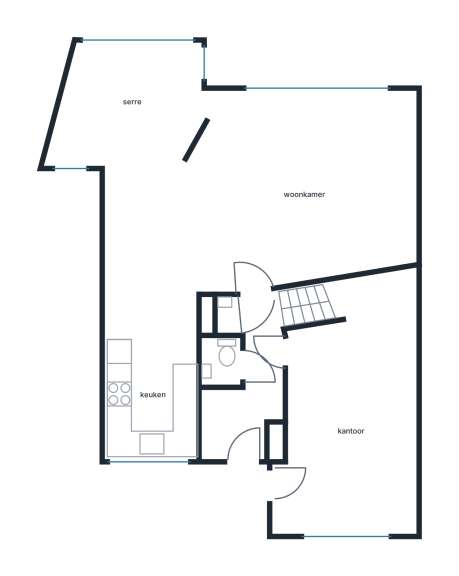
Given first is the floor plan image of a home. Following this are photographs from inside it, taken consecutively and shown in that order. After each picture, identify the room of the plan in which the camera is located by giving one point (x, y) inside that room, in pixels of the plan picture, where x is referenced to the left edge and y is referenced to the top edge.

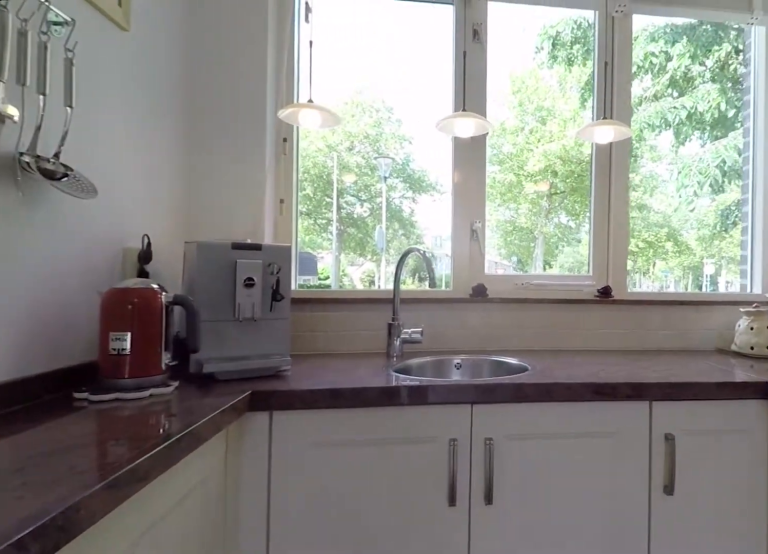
(152, 376)
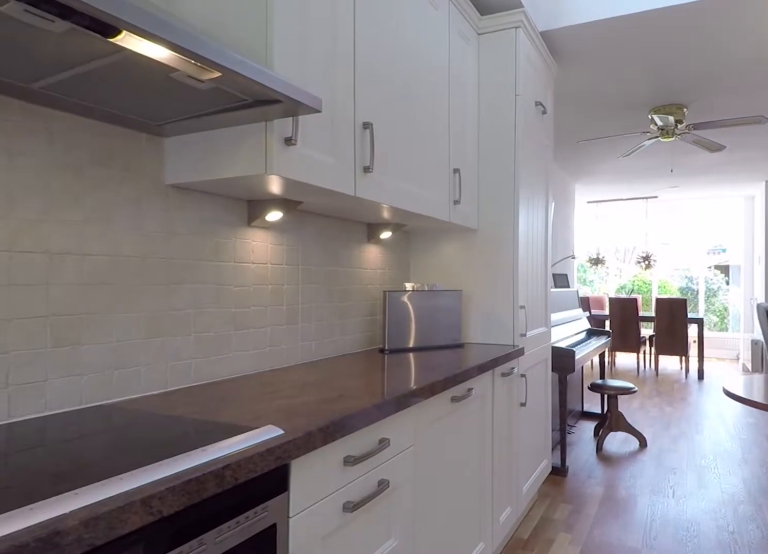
(152, 376)
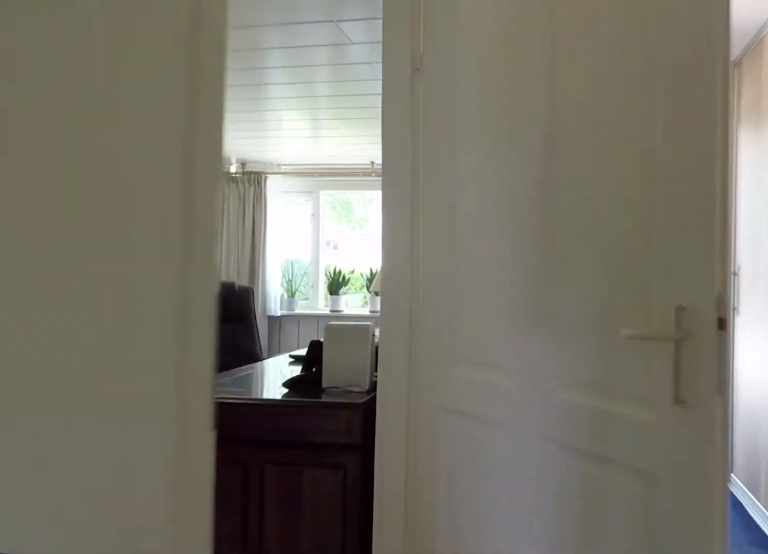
(249, 386)
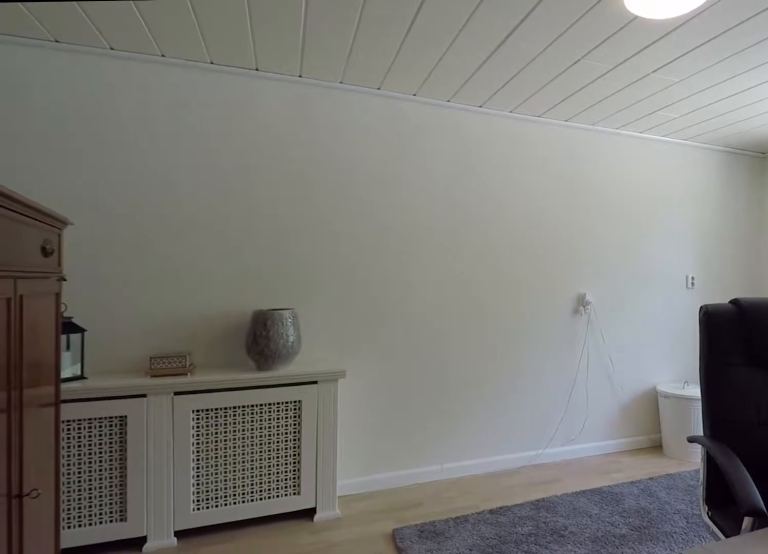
(349, 428)
